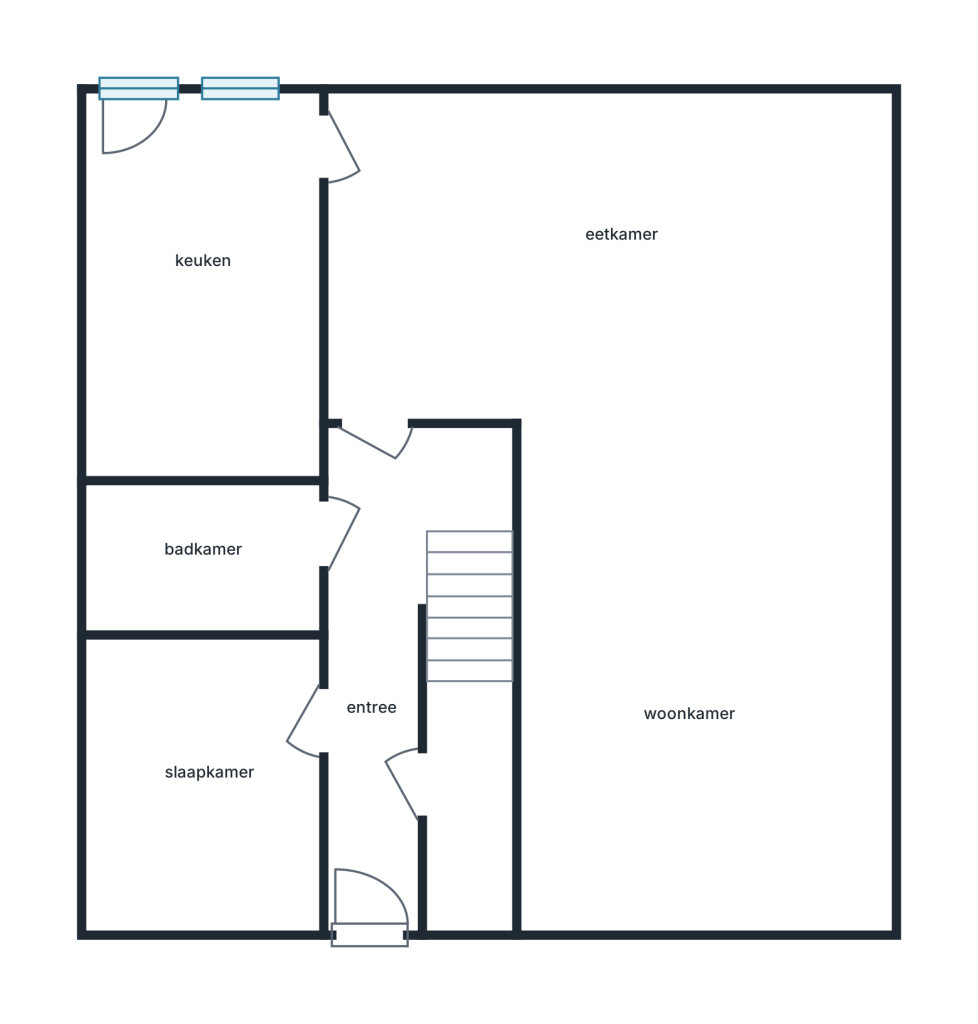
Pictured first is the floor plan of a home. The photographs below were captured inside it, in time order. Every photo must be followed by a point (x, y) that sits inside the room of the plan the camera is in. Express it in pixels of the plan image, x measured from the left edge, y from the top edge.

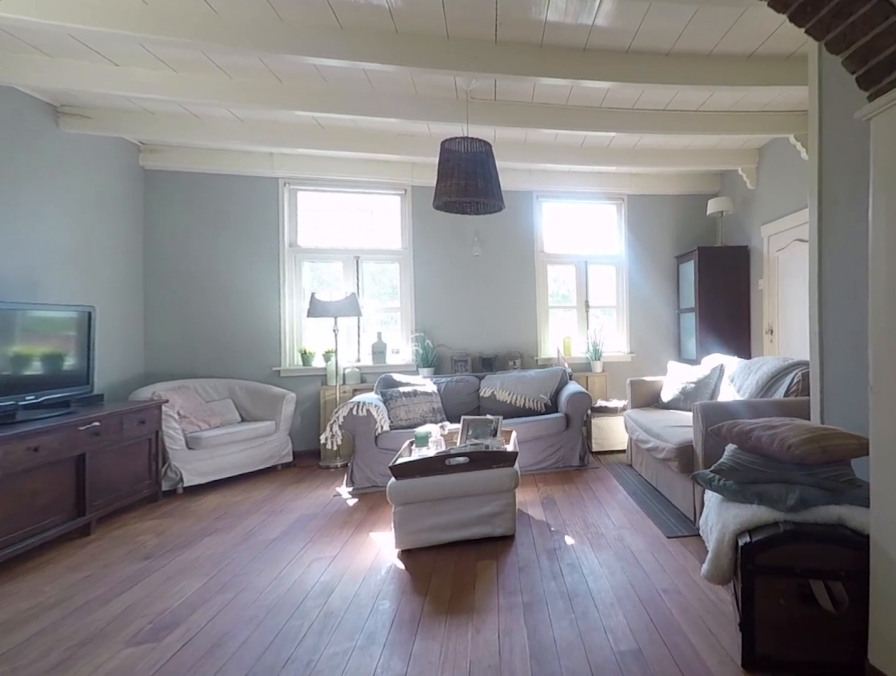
(875, 193)
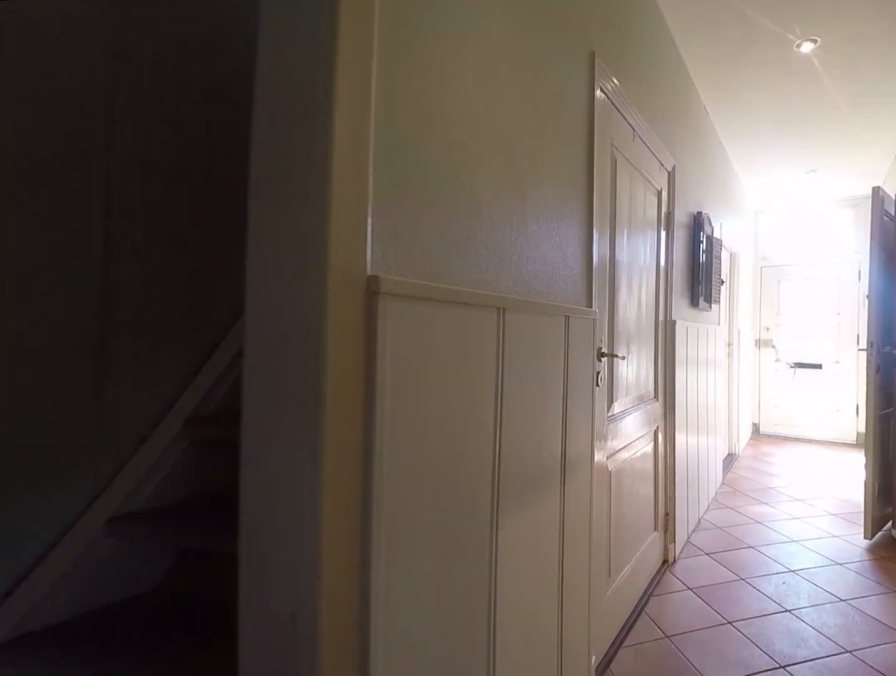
(389, 643)
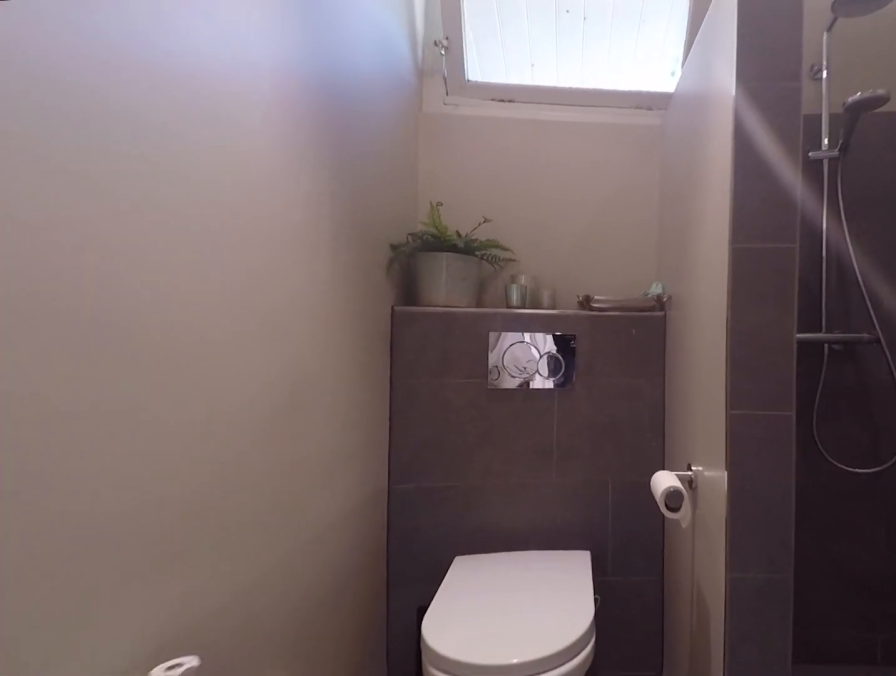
(205, 557)
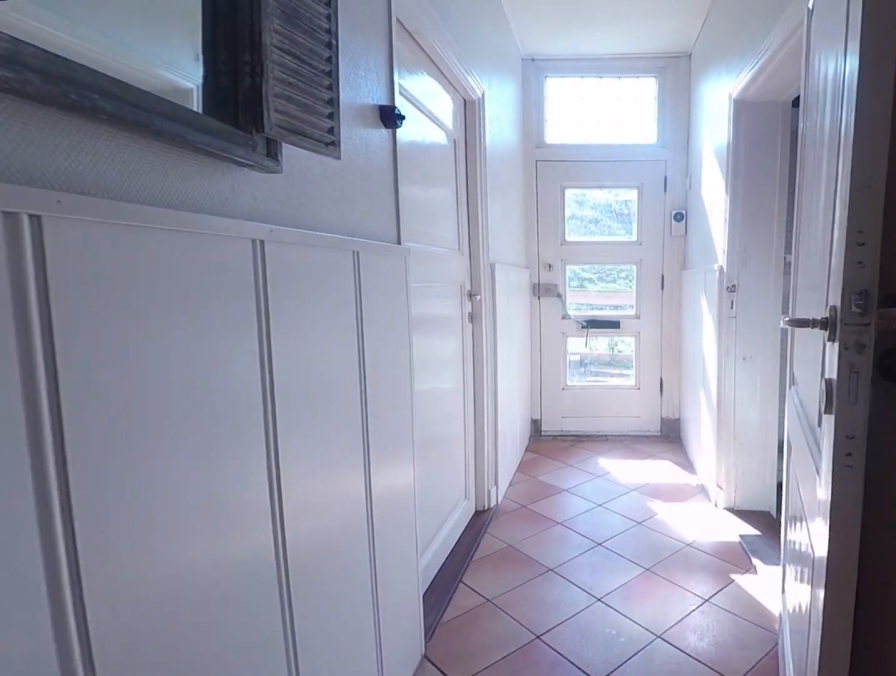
(389, 644)
